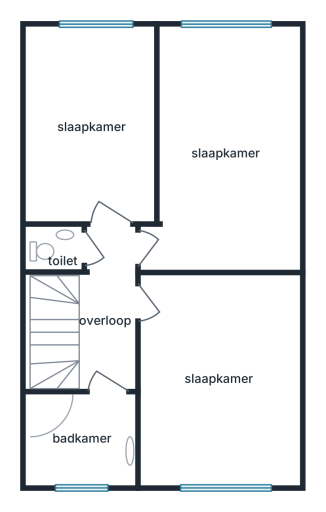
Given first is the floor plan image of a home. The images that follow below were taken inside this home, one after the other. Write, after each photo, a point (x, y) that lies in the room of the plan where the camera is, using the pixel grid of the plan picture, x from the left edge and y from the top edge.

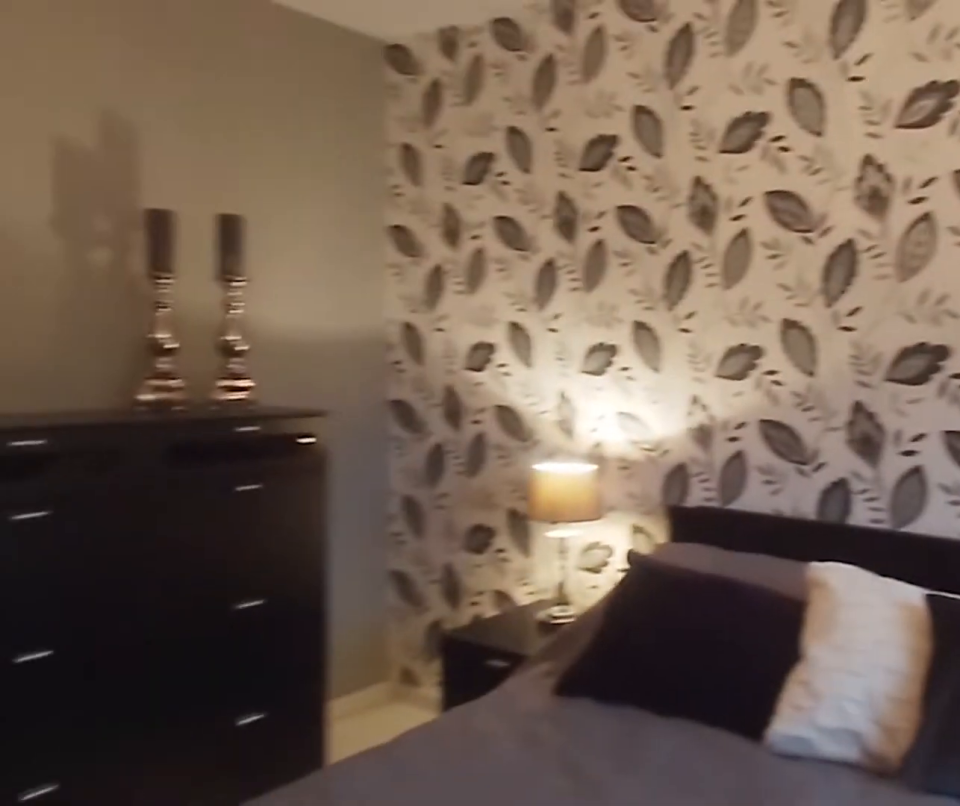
(219, 378)
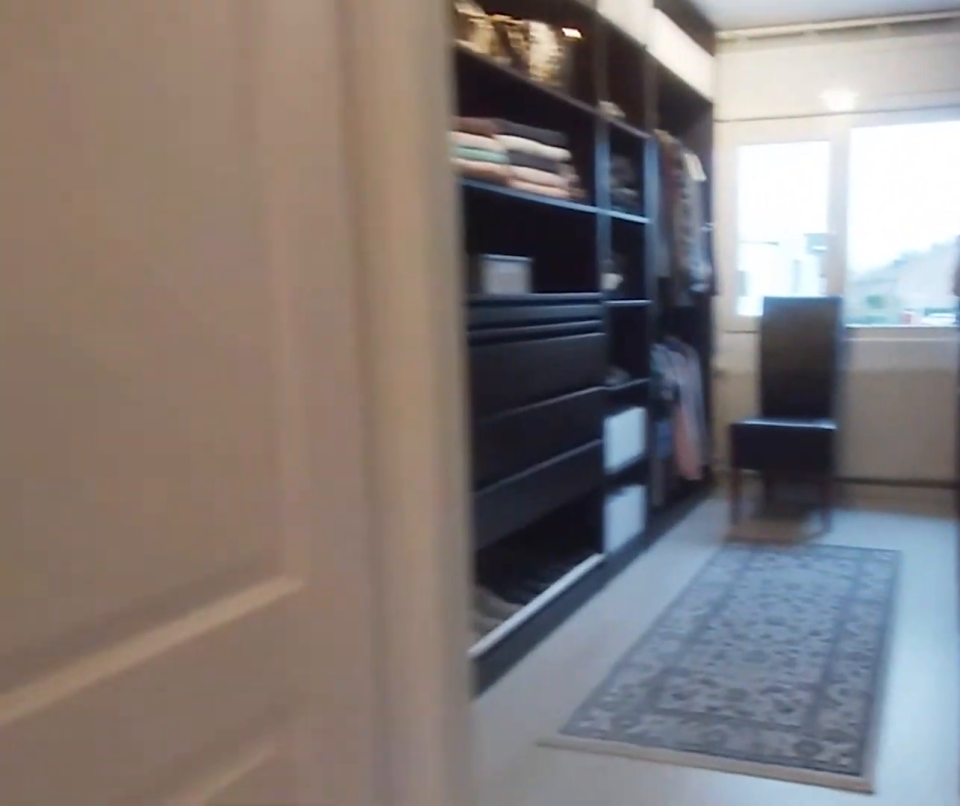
(107, 311)
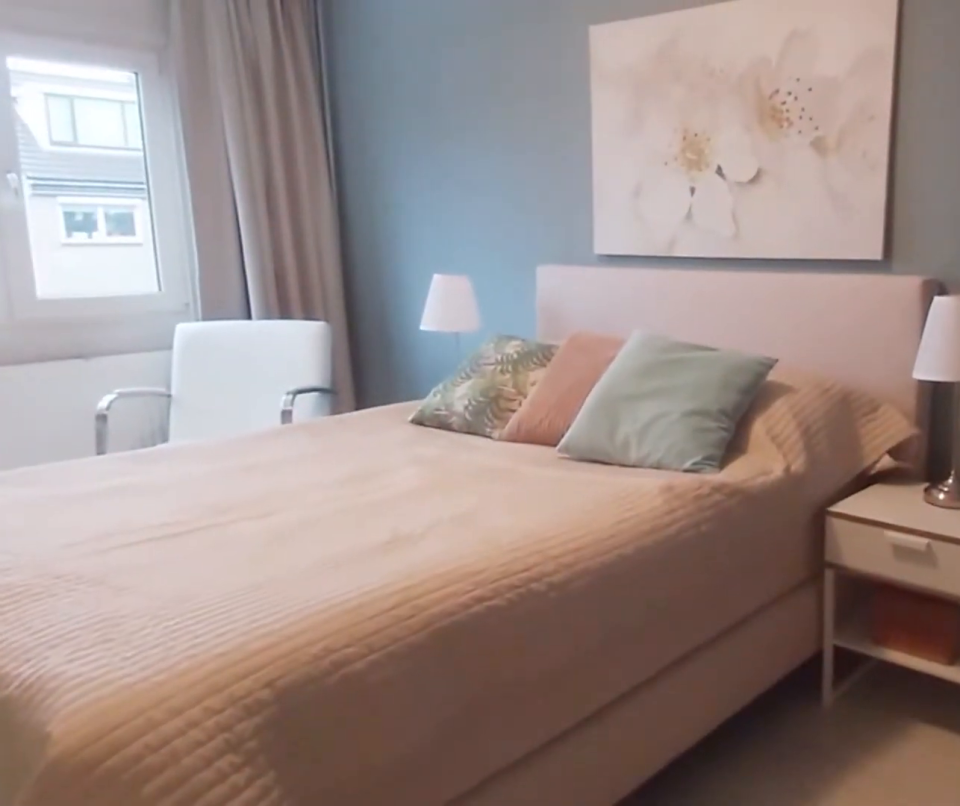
(253, 244)
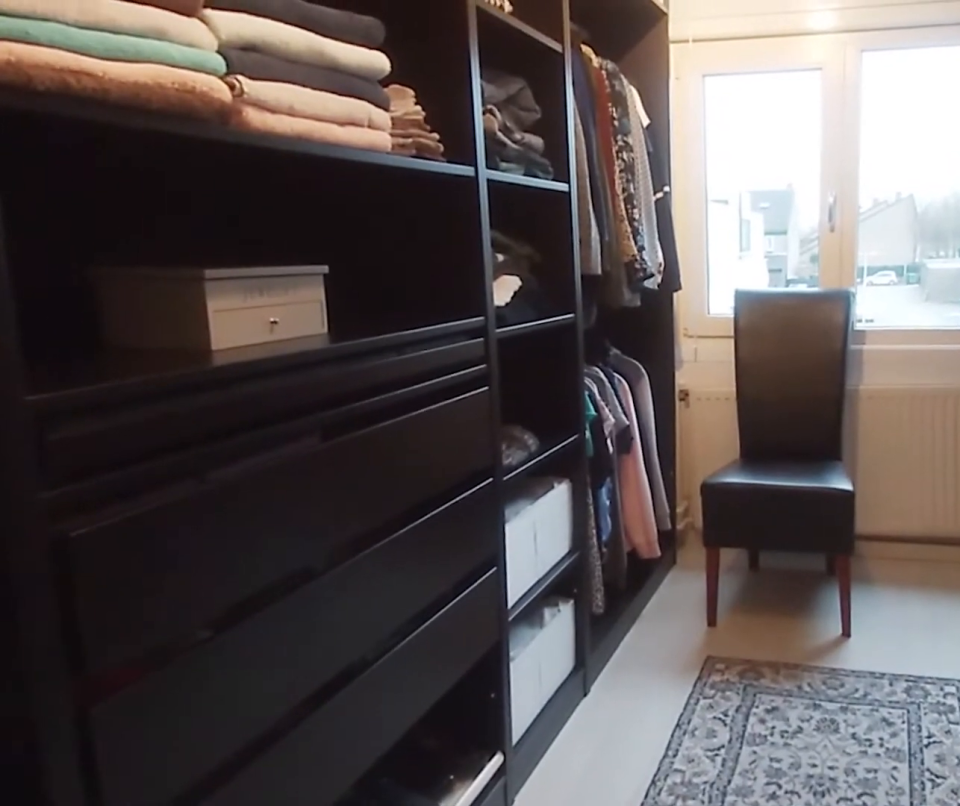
(91, 126)
